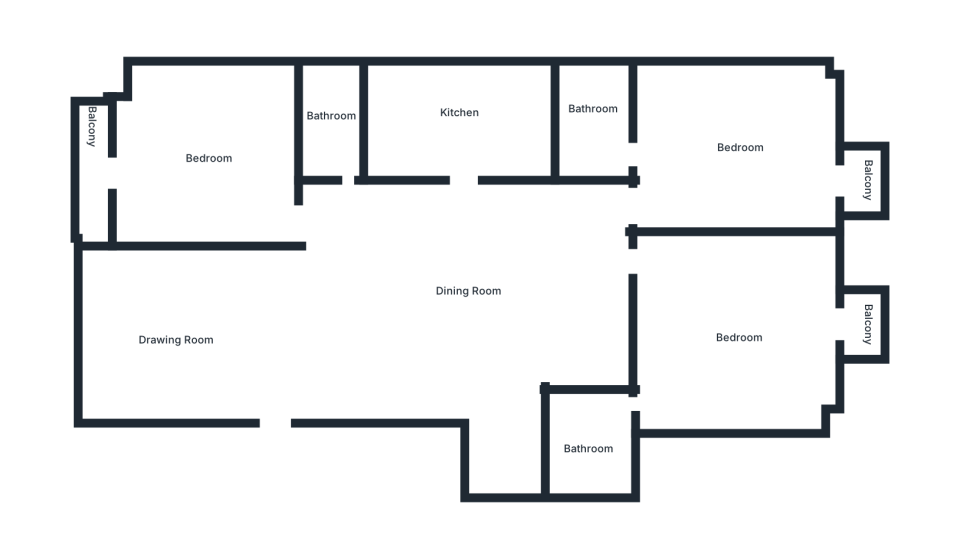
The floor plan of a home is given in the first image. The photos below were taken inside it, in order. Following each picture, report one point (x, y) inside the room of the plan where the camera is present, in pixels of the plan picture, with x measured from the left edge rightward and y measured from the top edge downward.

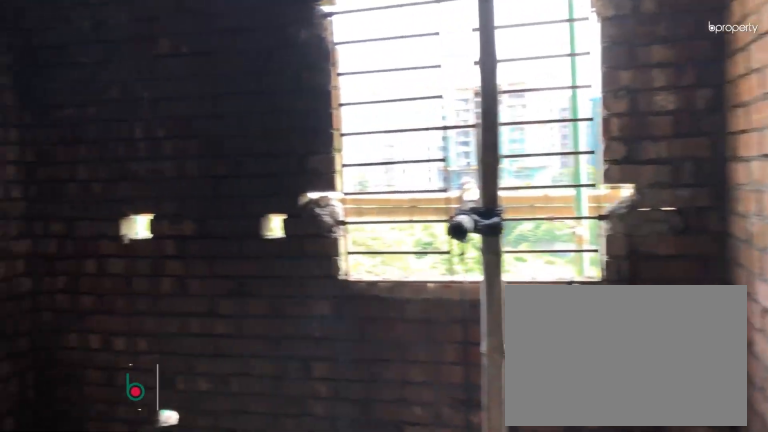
(461, 118)
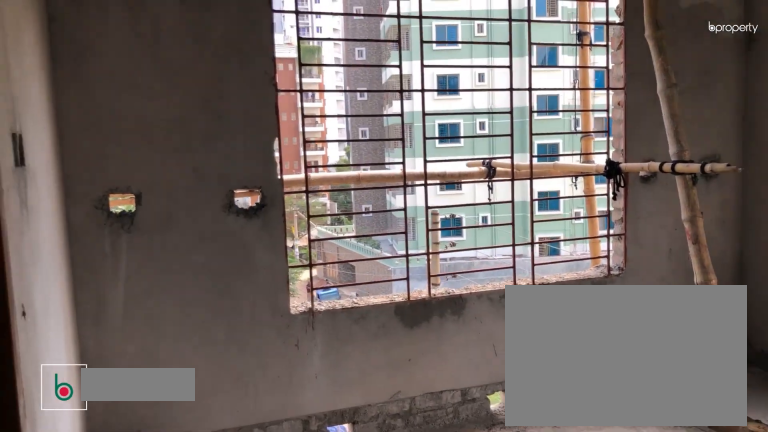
(740, 150)
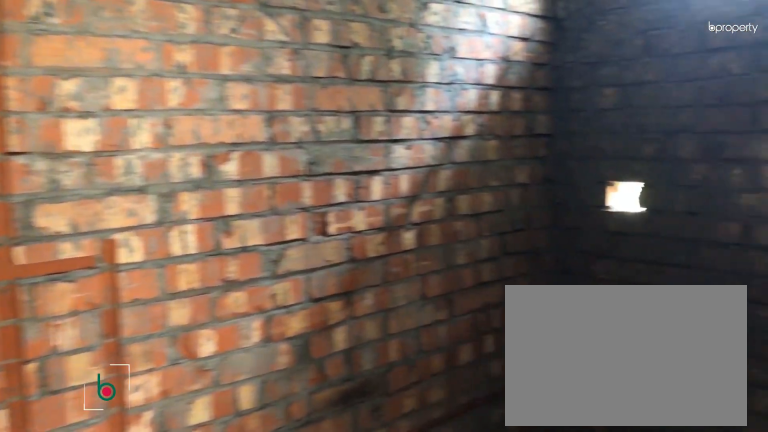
(592, 118)
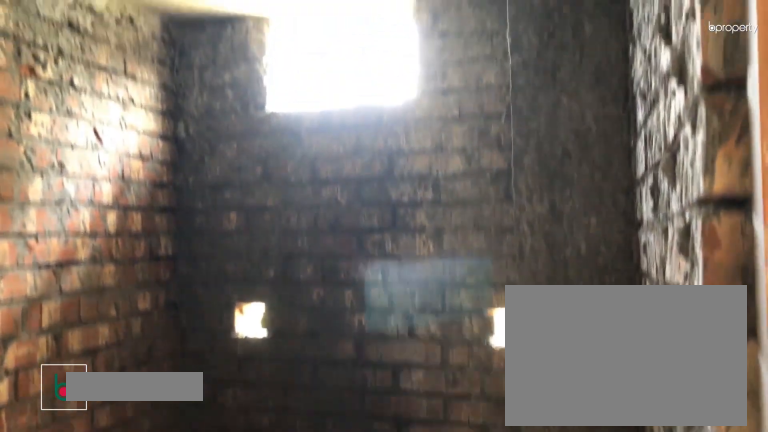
(592, 118)
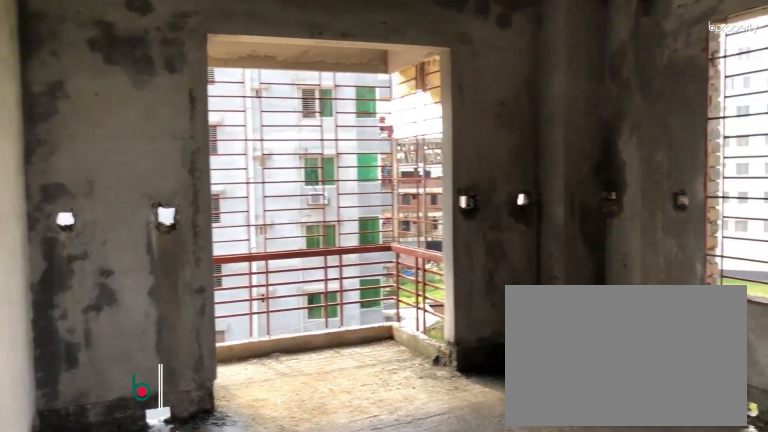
(743, 339)
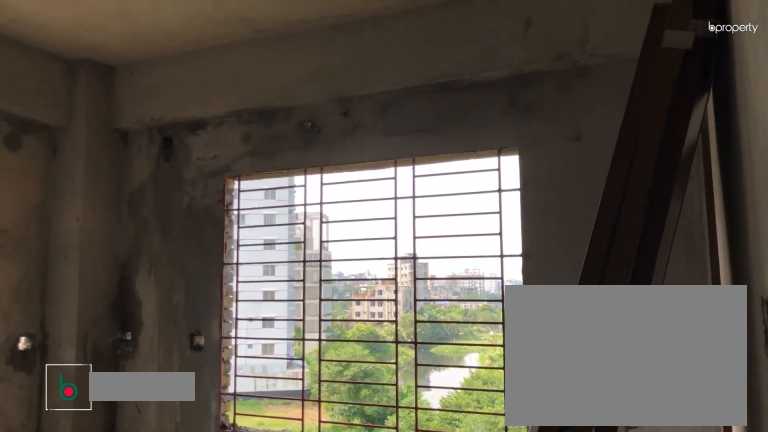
(743, 339)
